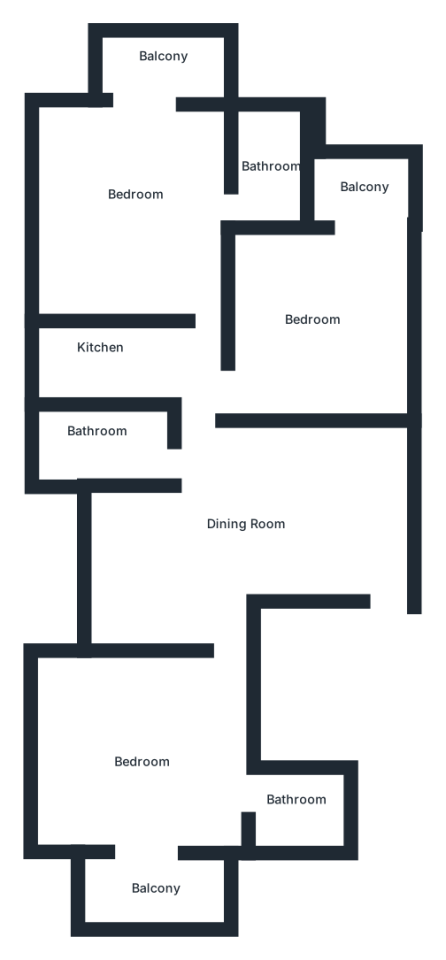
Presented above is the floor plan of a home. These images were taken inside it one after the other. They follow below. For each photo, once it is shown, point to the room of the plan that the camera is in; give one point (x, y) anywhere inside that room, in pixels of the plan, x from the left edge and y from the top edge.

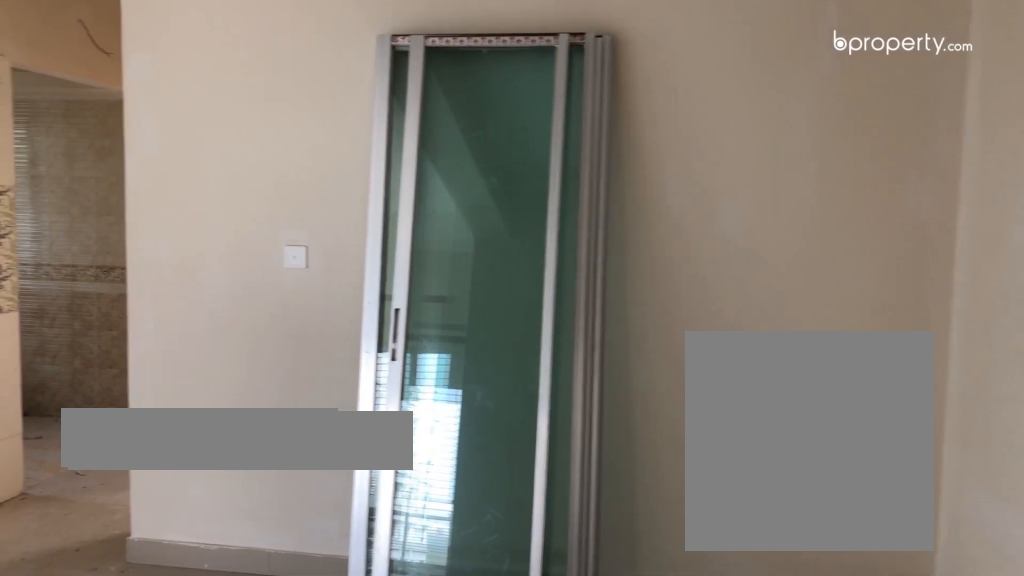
(249, 538)
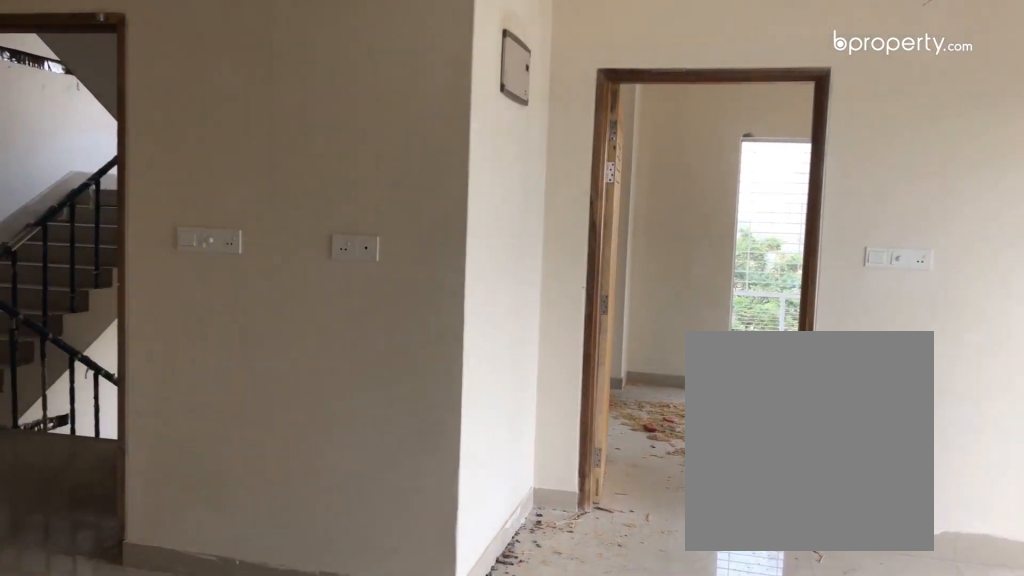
(248, 538)
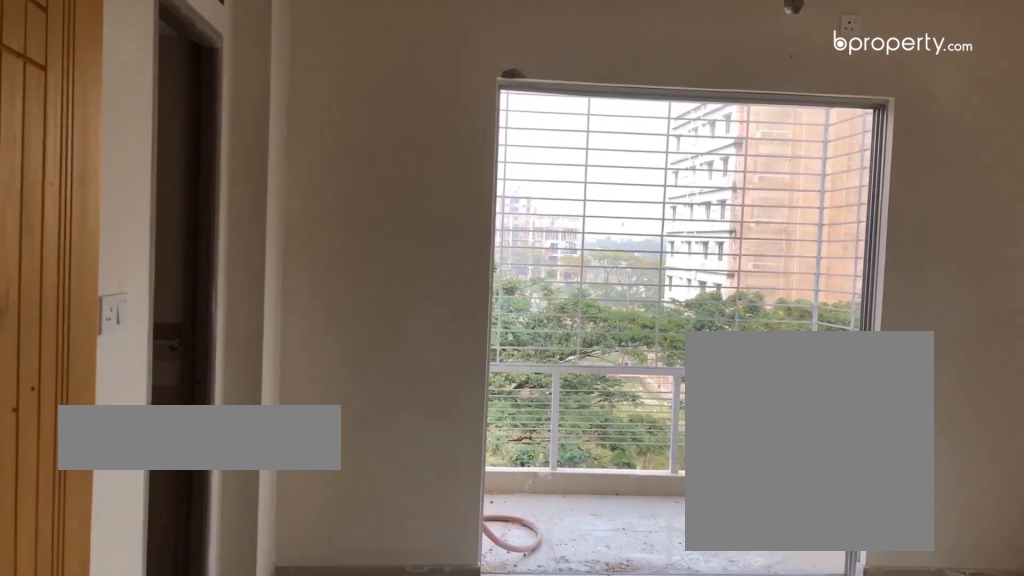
(161, 813)
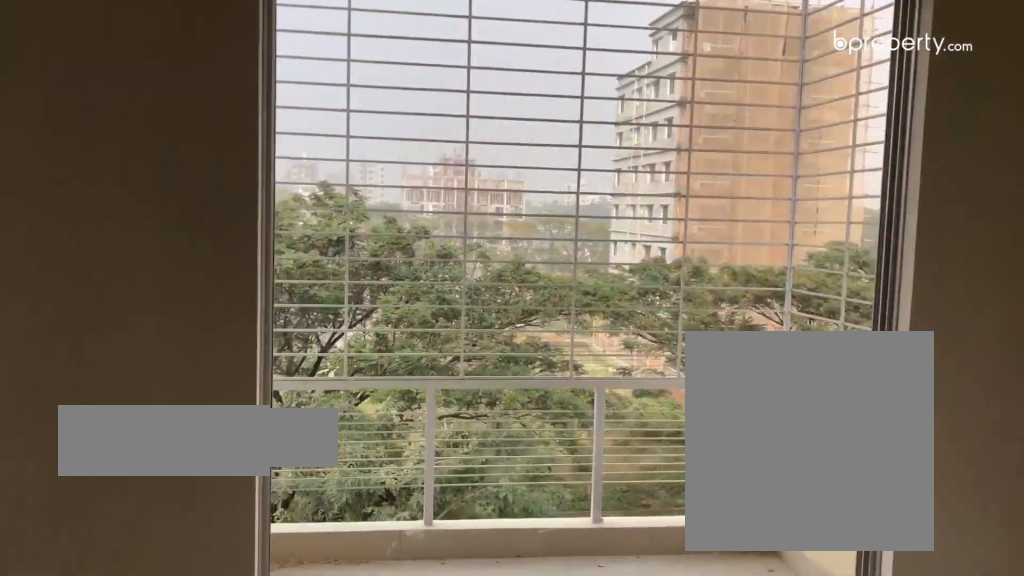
(161, 813)
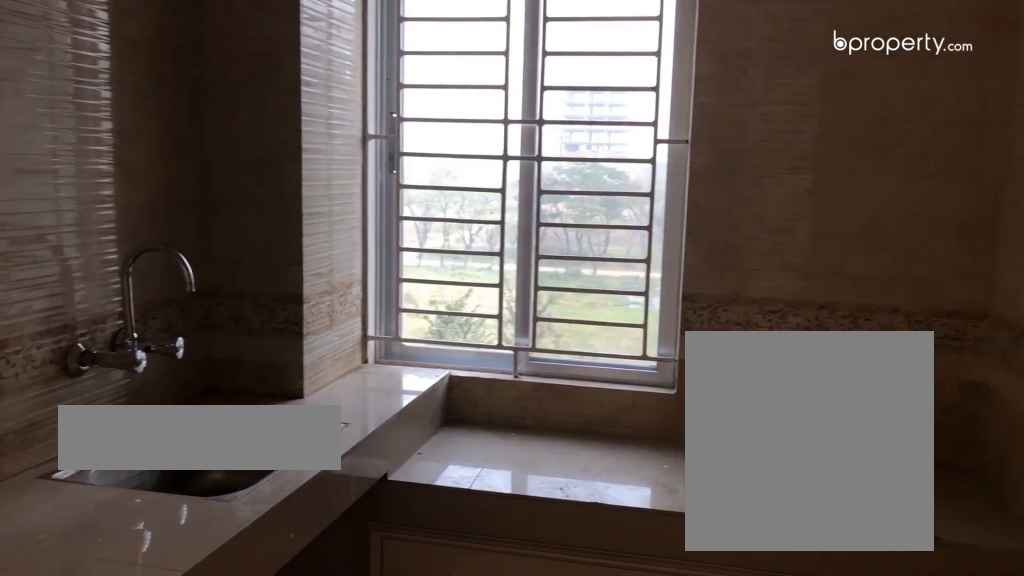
(102, 363)
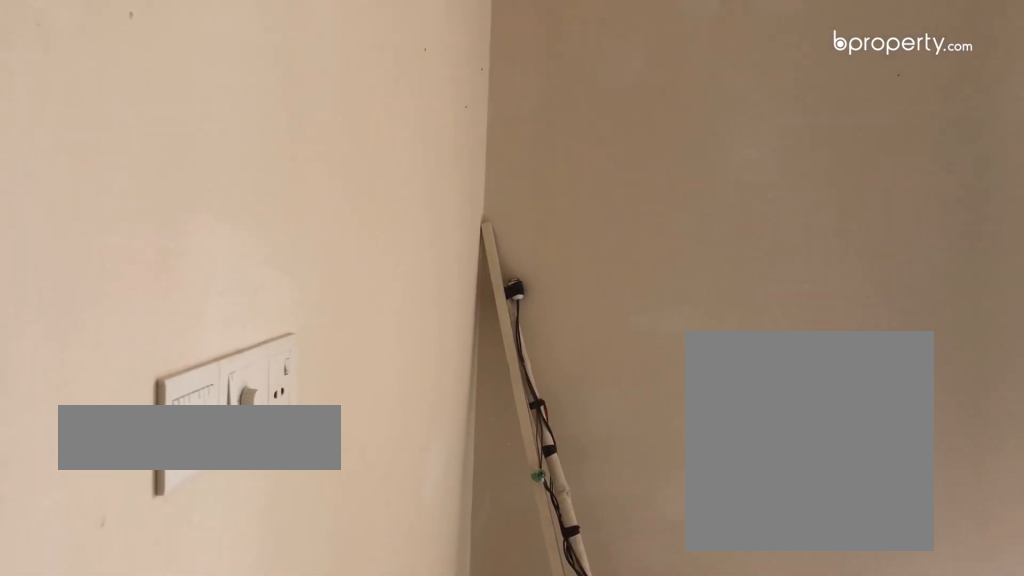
(314, 324)
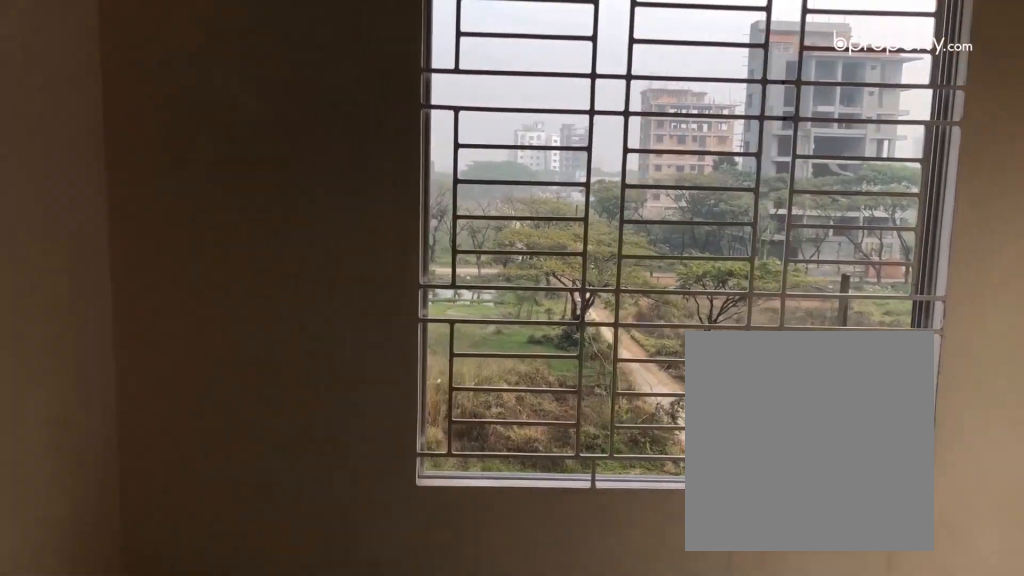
(137, 209)
